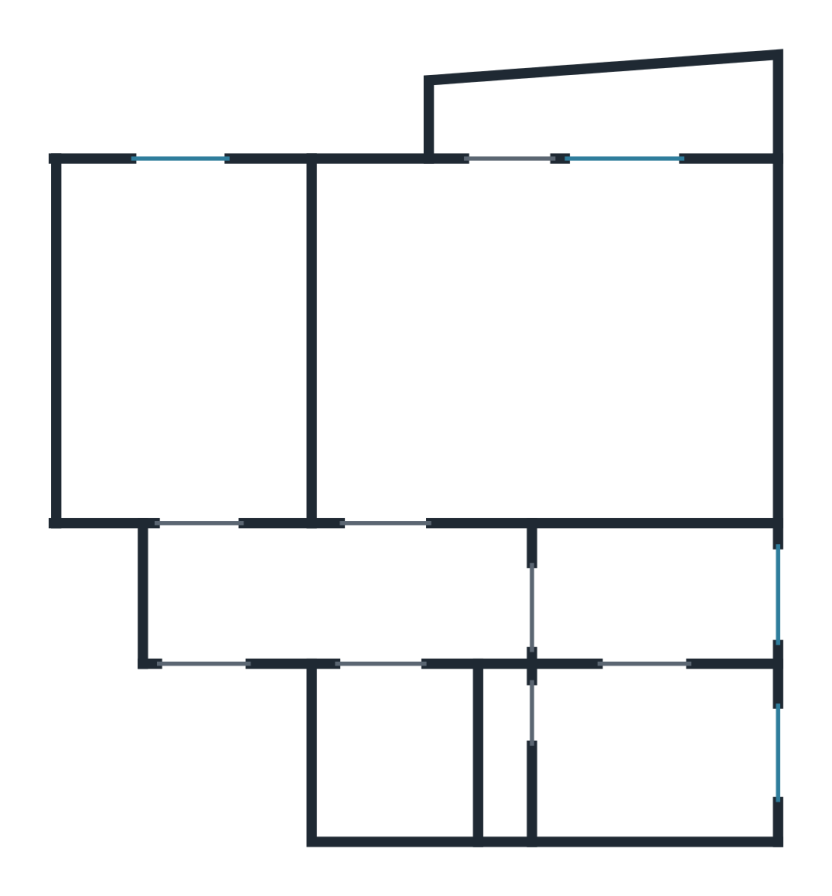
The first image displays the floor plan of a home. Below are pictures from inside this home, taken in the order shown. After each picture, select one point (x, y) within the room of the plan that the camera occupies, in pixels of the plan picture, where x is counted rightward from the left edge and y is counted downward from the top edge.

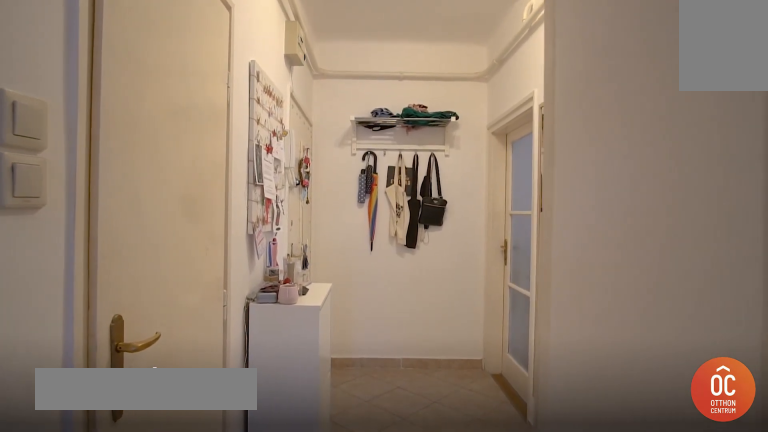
(414, 596)
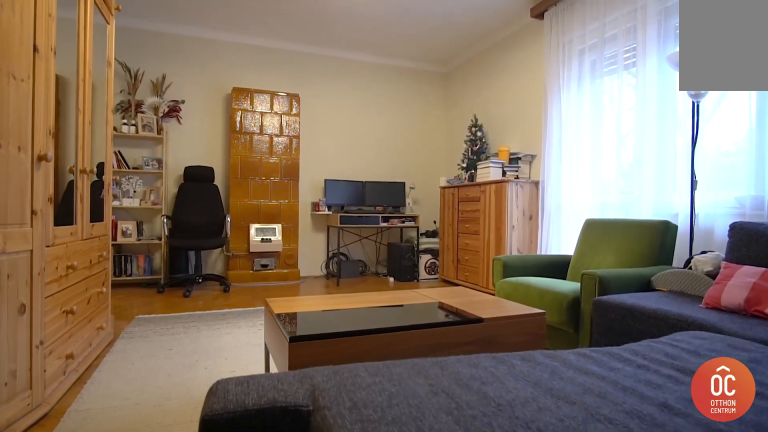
(531, 352)
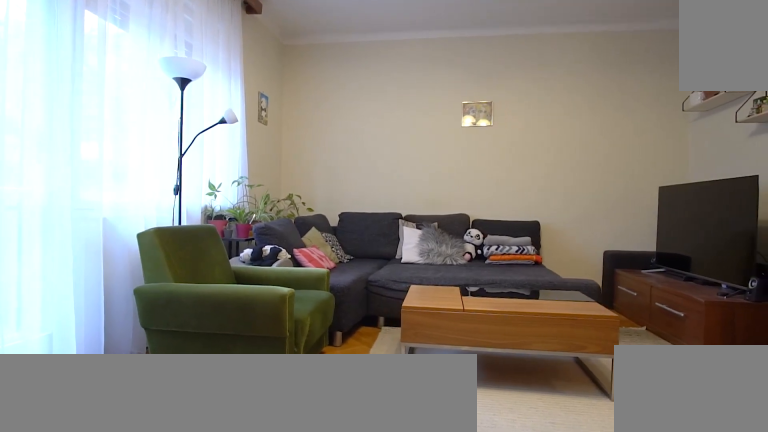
(532, 352)
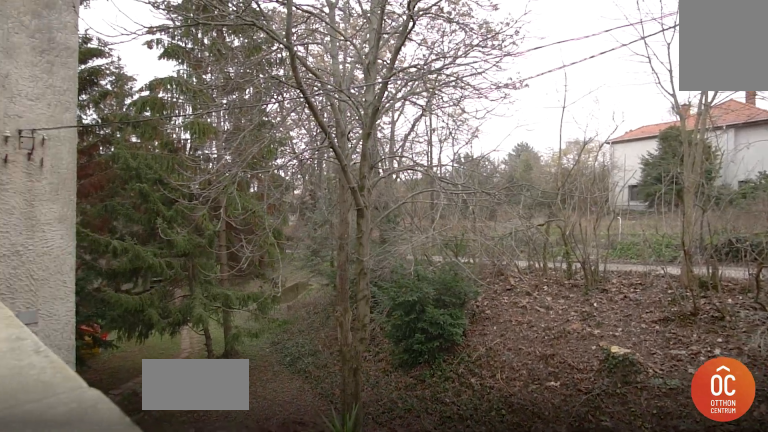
(619, 112)
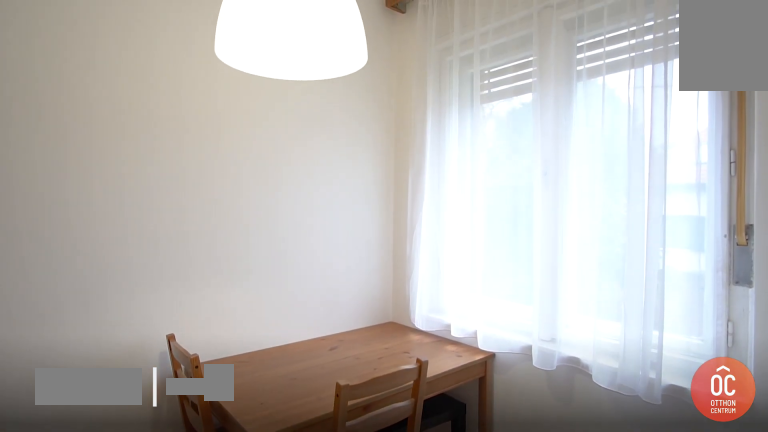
(609, 595)
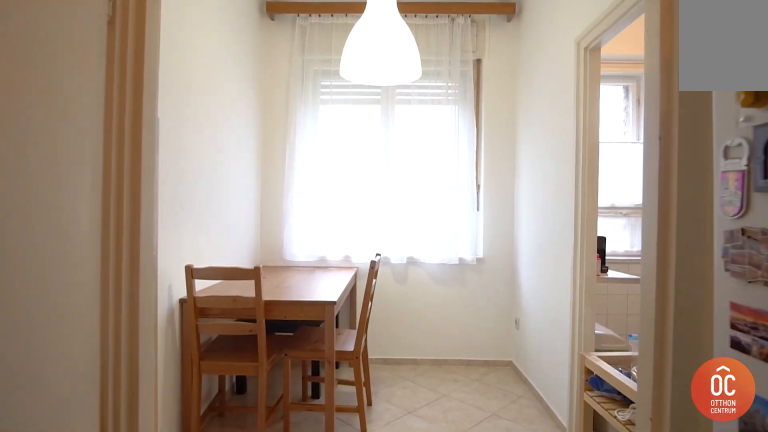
(611, 593)
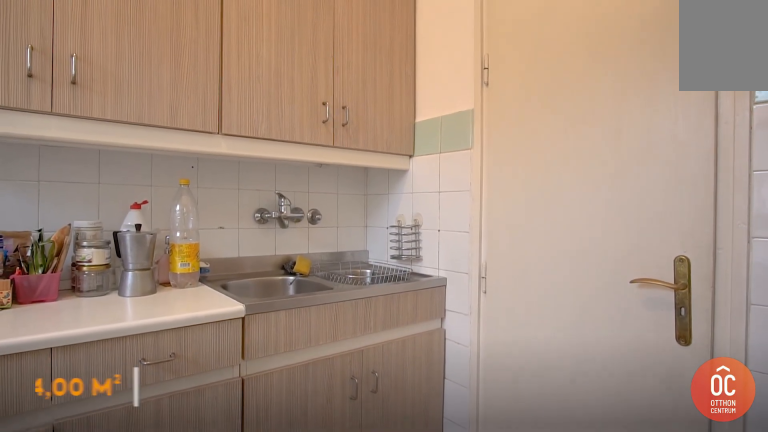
(676, 746)
